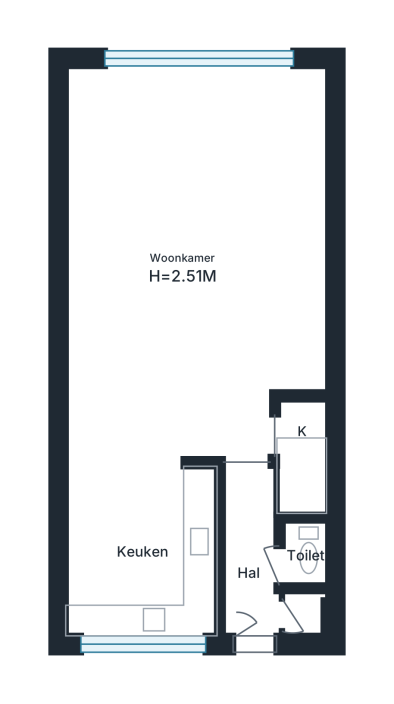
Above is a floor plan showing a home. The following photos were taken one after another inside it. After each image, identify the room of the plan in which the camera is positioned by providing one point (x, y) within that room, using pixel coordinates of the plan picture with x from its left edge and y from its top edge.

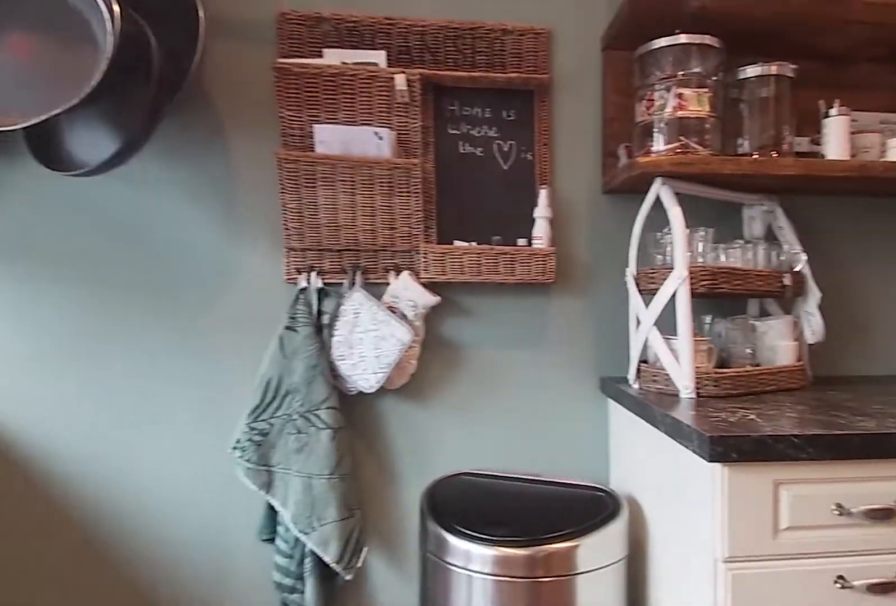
(140, 551)
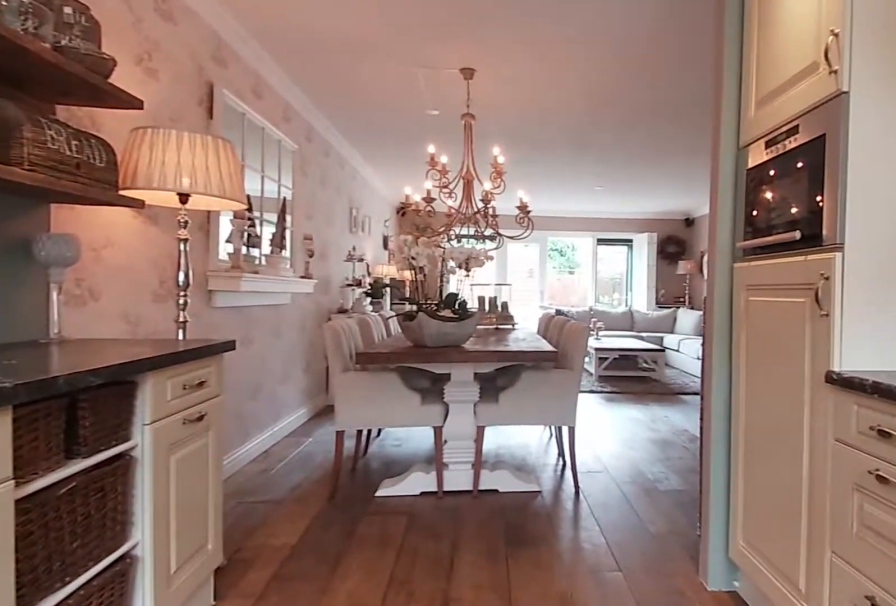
(140, 551)
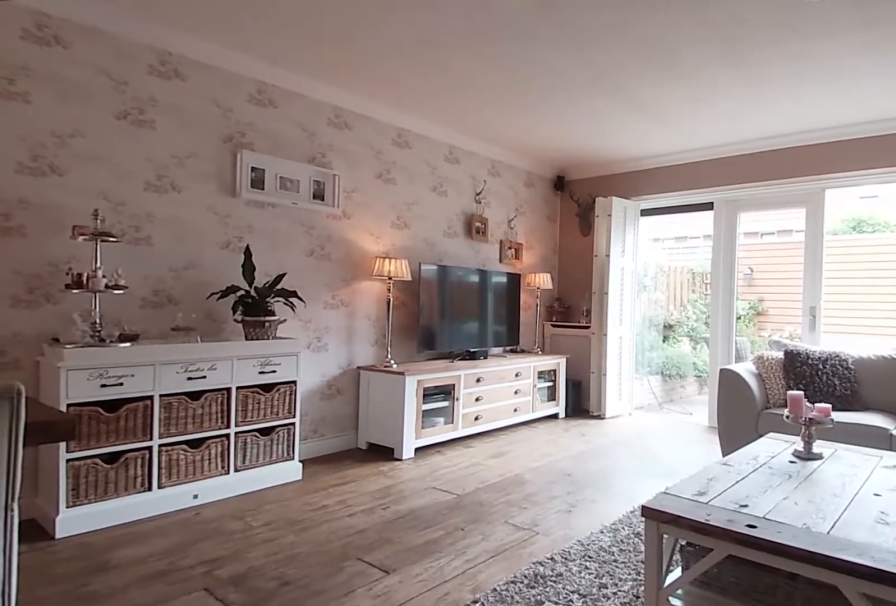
(227, 95)
